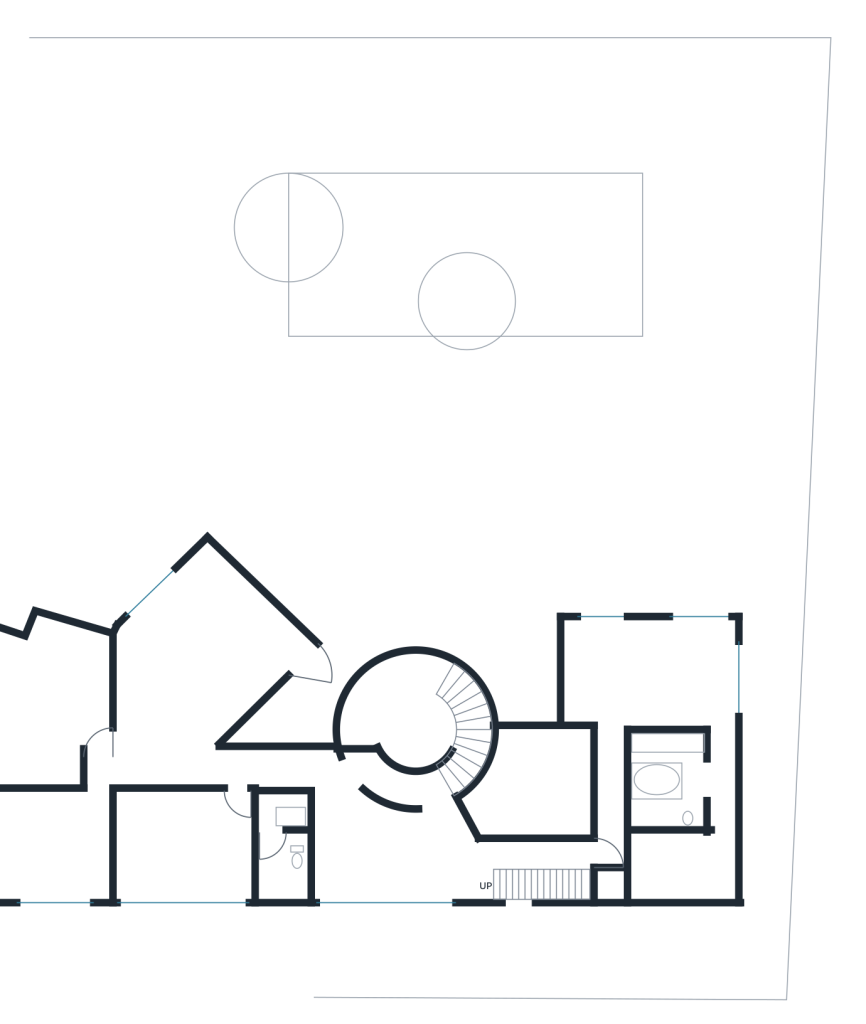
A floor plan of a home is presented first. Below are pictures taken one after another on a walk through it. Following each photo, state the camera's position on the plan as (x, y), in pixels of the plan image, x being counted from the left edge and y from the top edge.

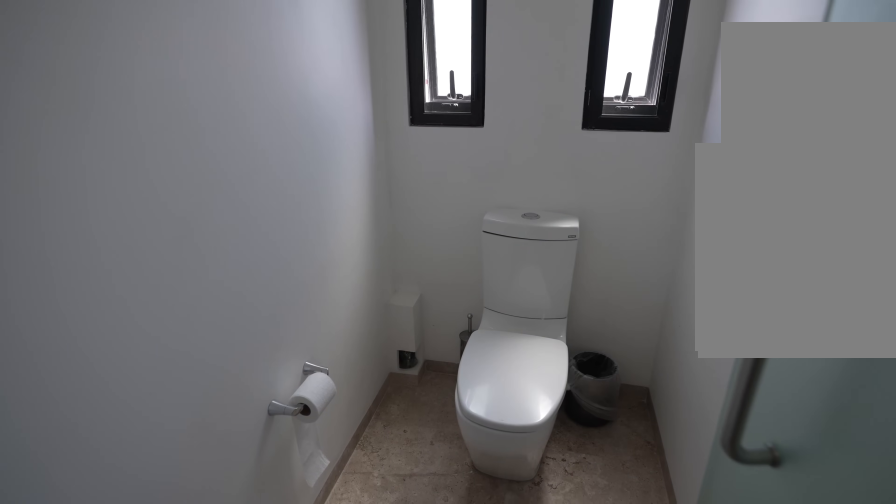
(689, 792)
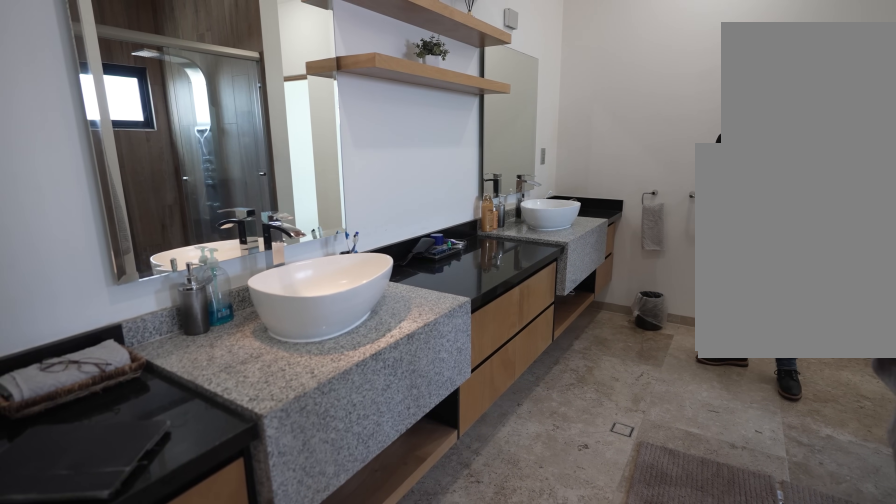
(698, 778)
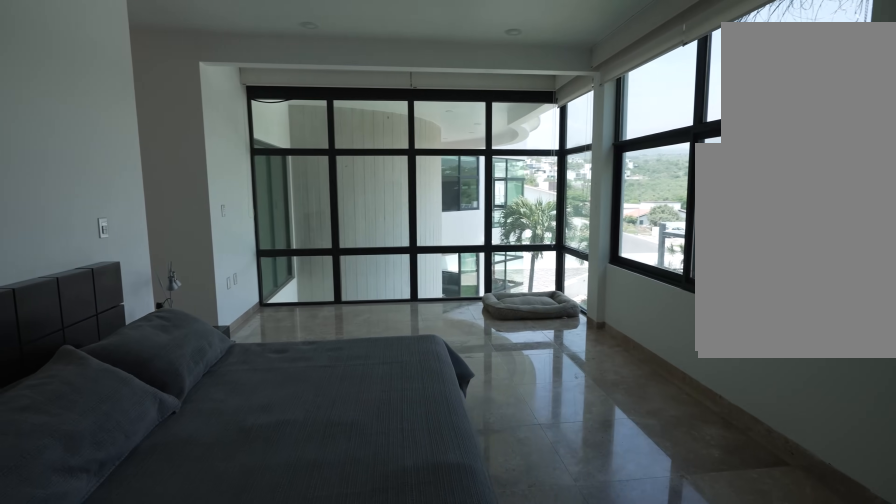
(692, 638)
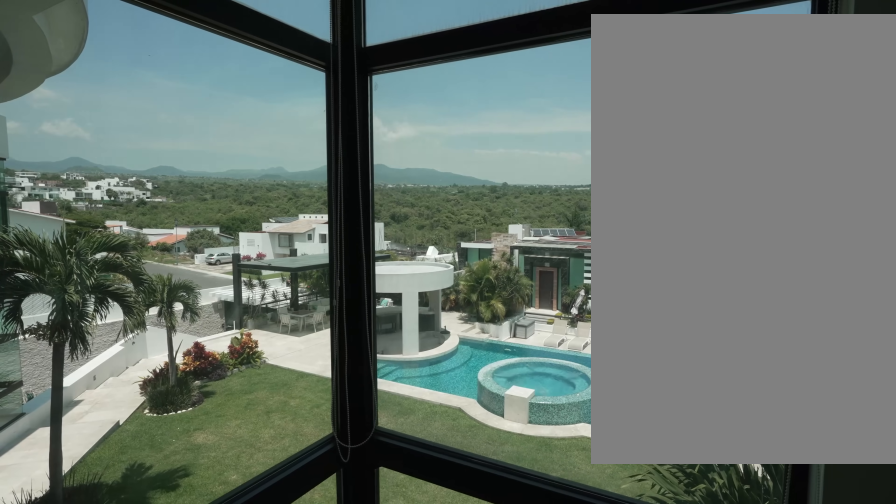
(635, 640)
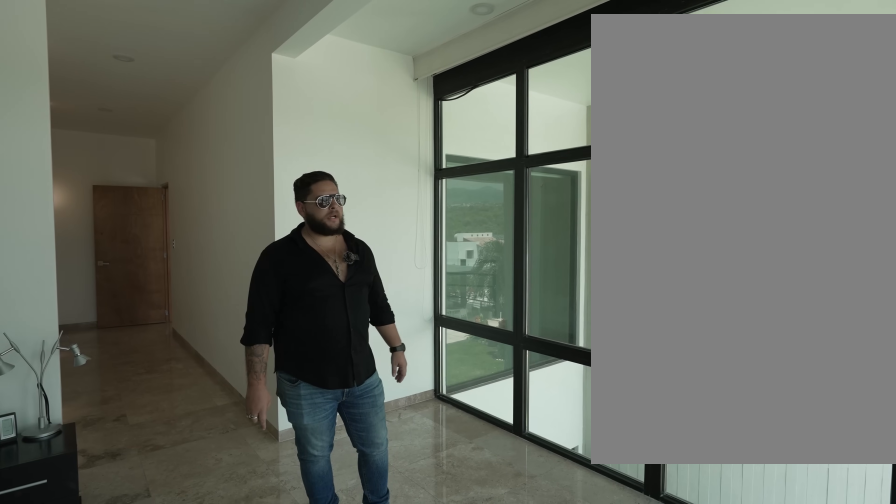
(635, 640)
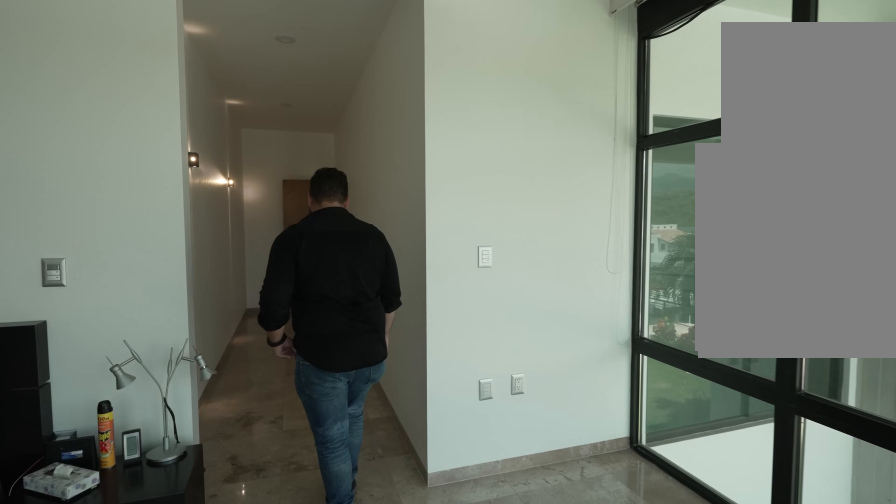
(635, 640)
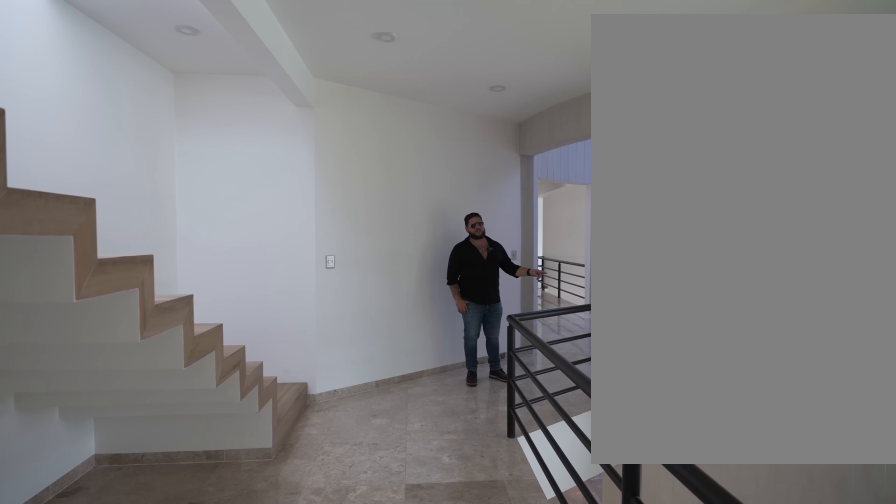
(561, 850)
